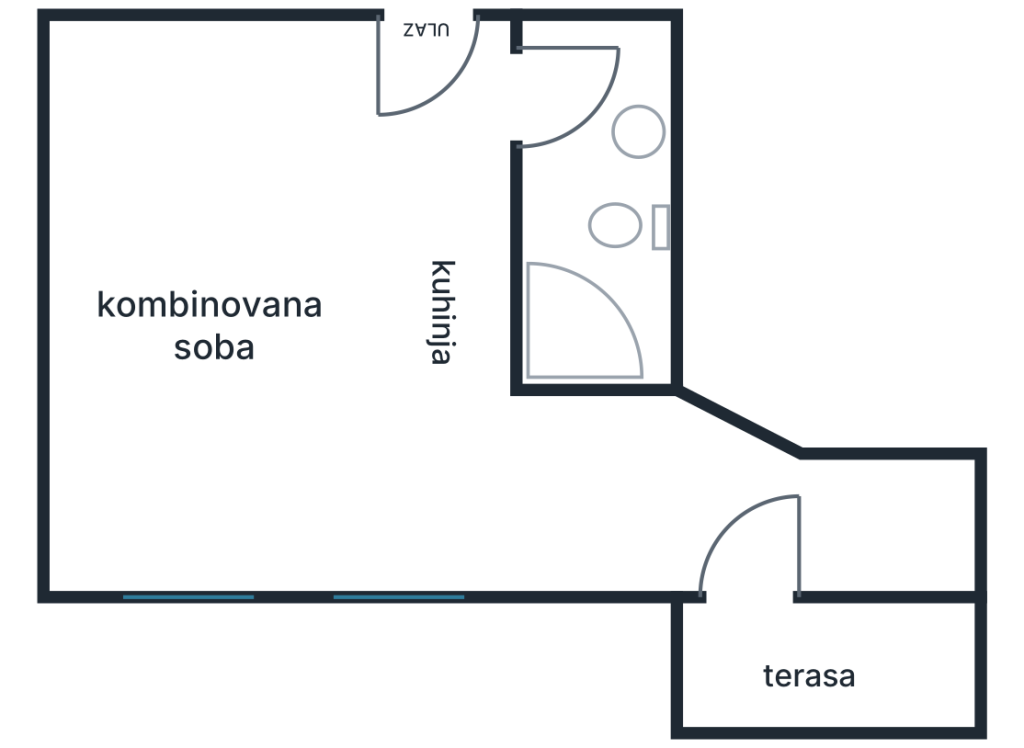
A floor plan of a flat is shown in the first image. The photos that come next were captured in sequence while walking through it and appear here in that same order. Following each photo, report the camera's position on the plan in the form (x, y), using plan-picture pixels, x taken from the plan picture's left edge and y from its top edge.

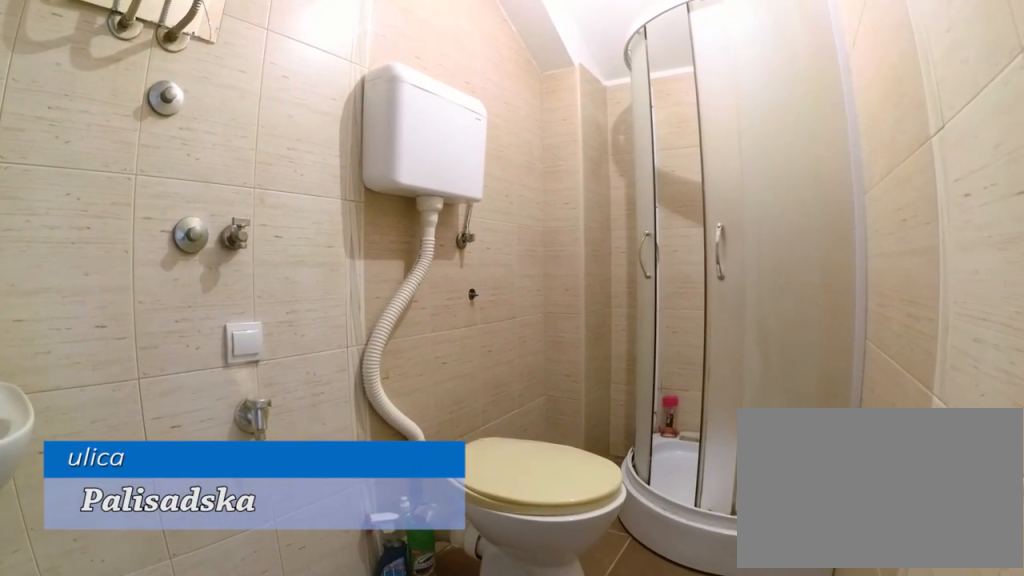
(535, 72)
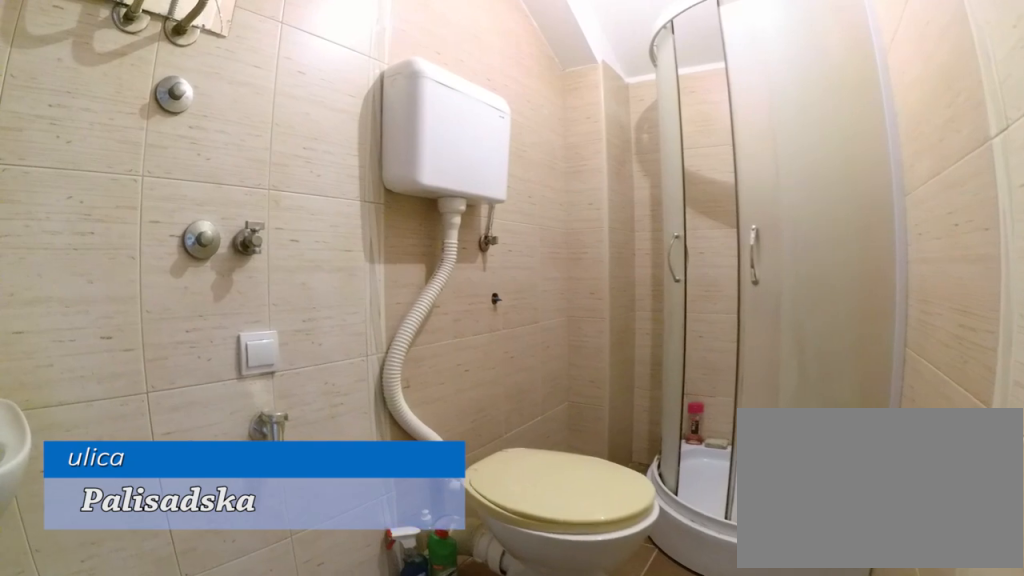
(528, 76)
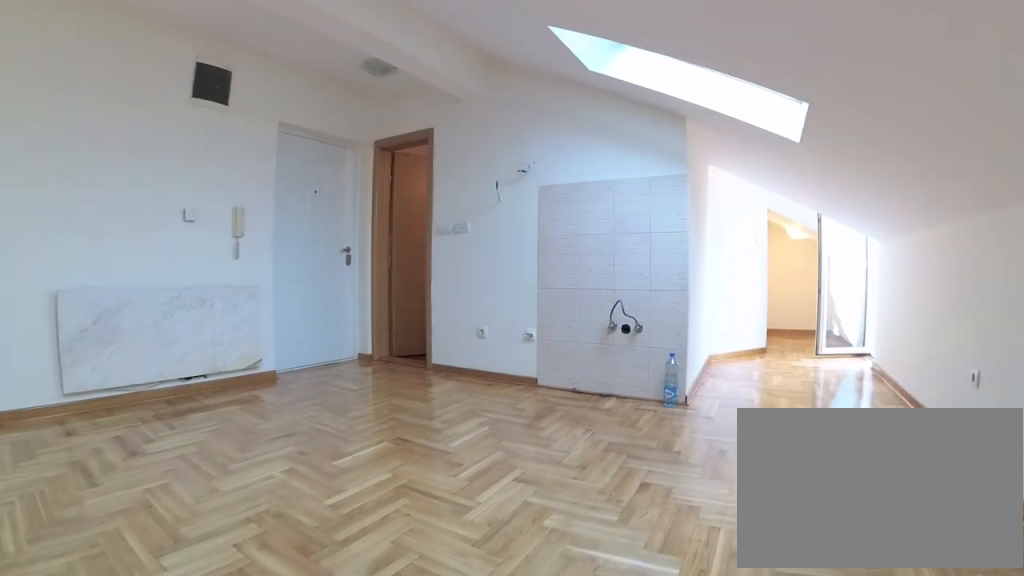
(118, 439)
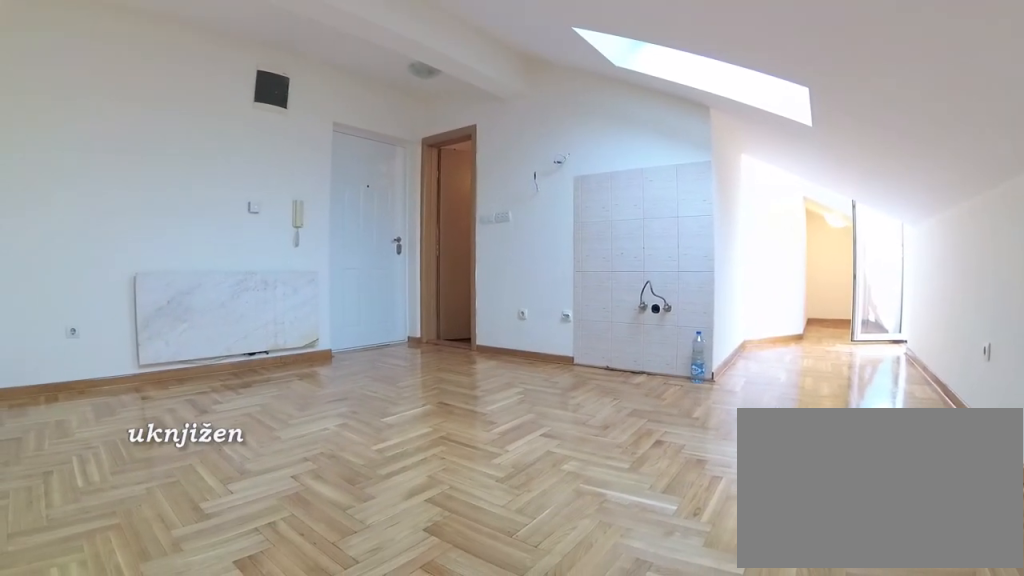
(128, 482)
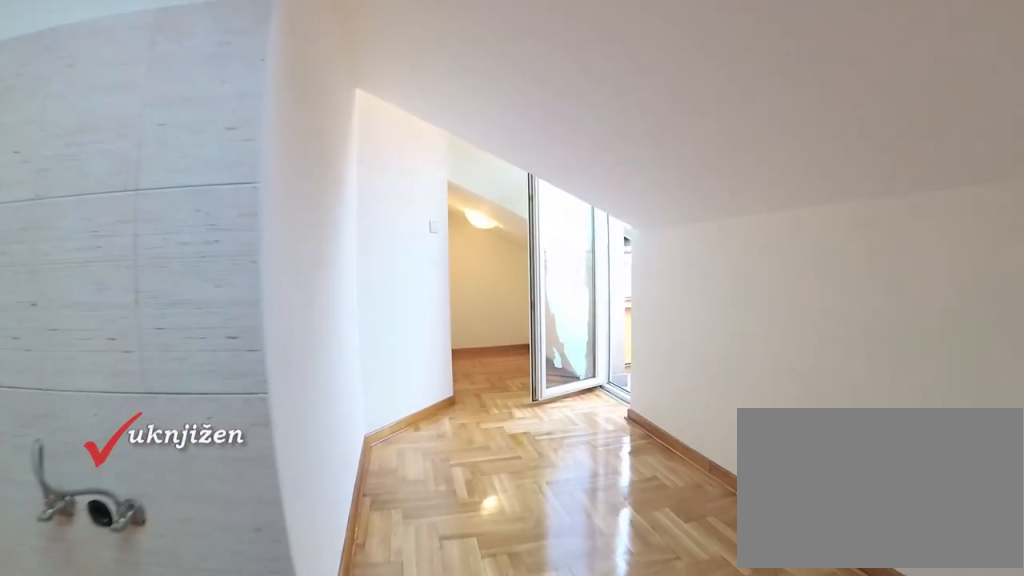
(317, 484)
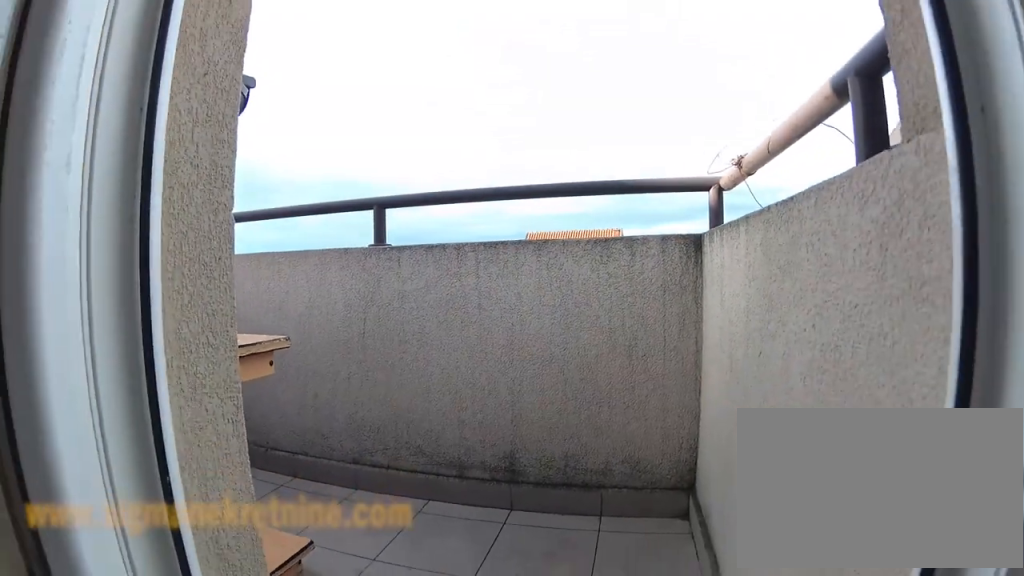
(743, 548)
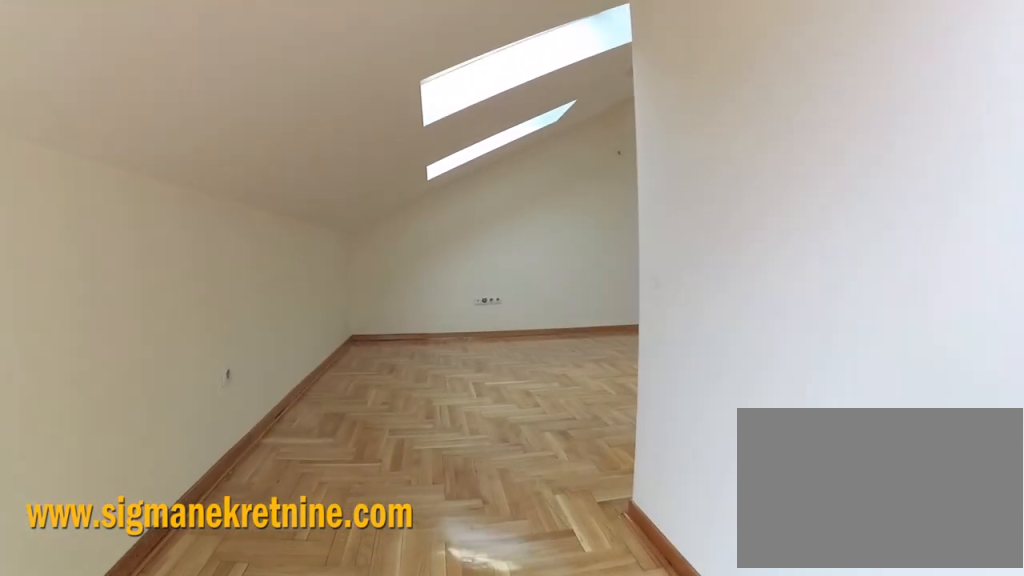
(694, 508)
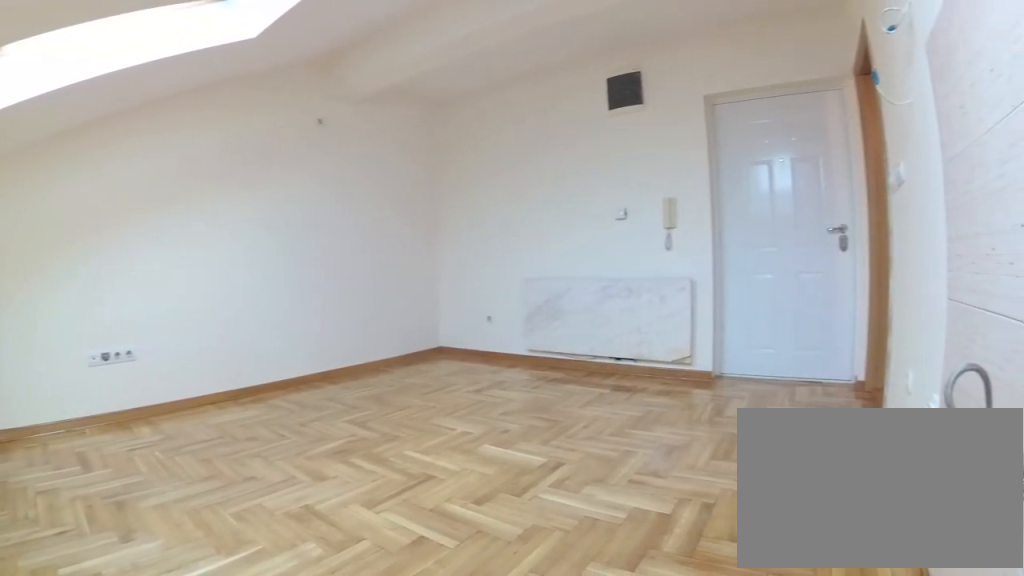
(476, 493)
